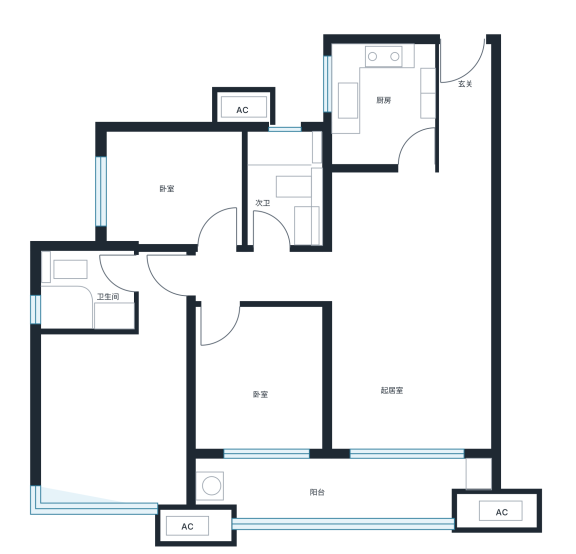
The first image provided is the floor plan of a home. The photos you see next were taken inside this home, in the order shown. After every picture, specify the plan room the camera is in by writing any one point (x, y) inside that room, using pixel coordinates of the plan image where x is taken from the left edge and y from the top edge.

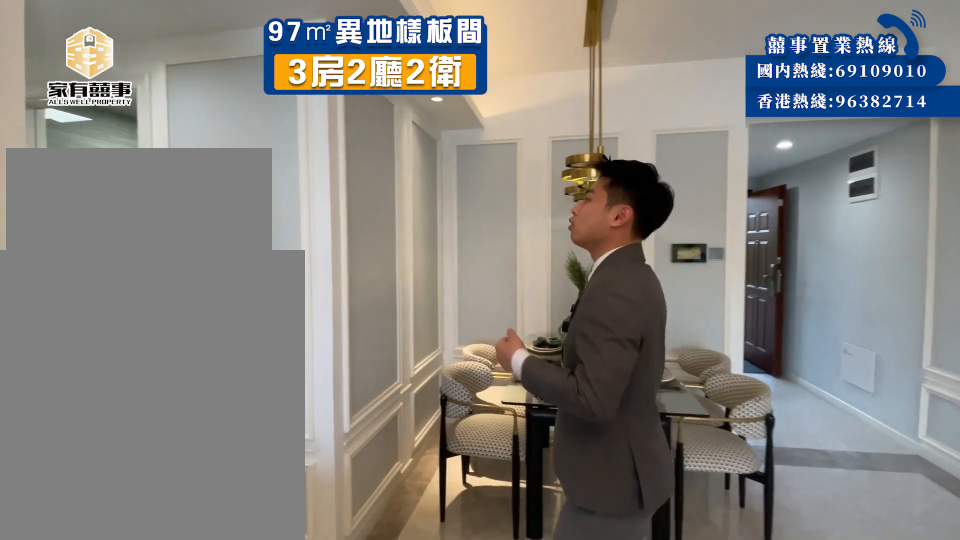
(320, 266)
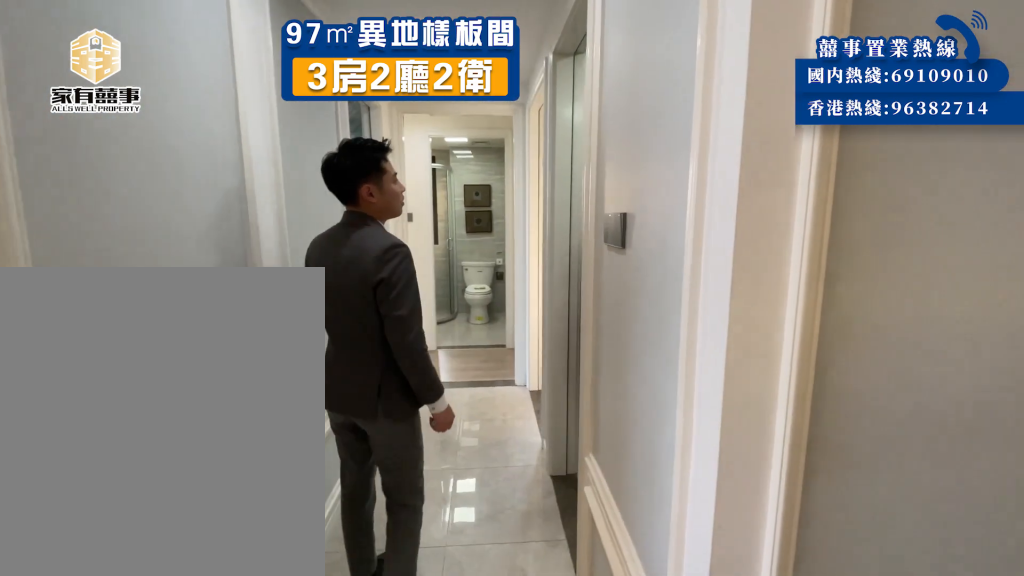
(260, 252)
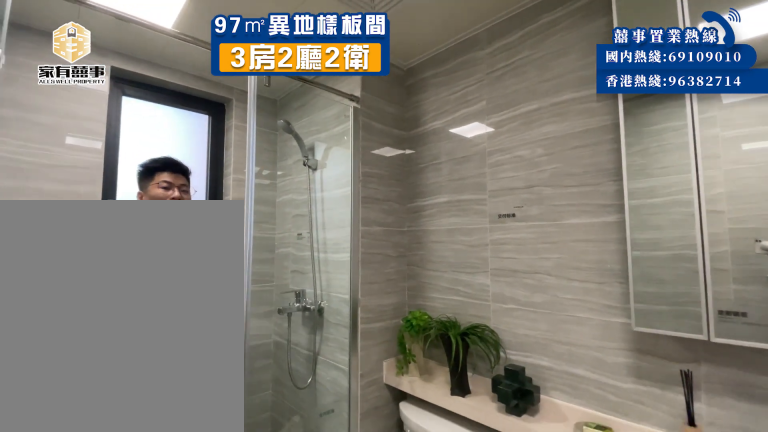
(262, 224)
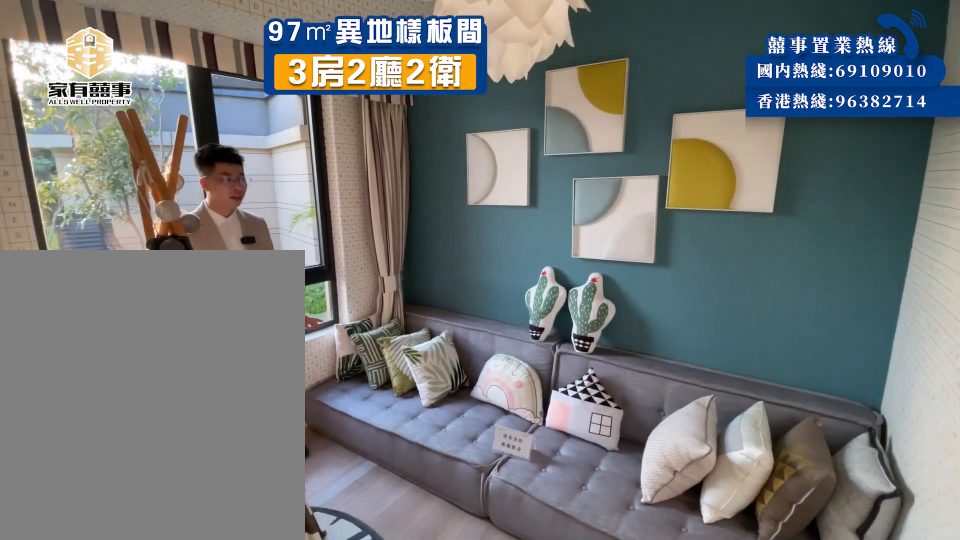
(205, 202)
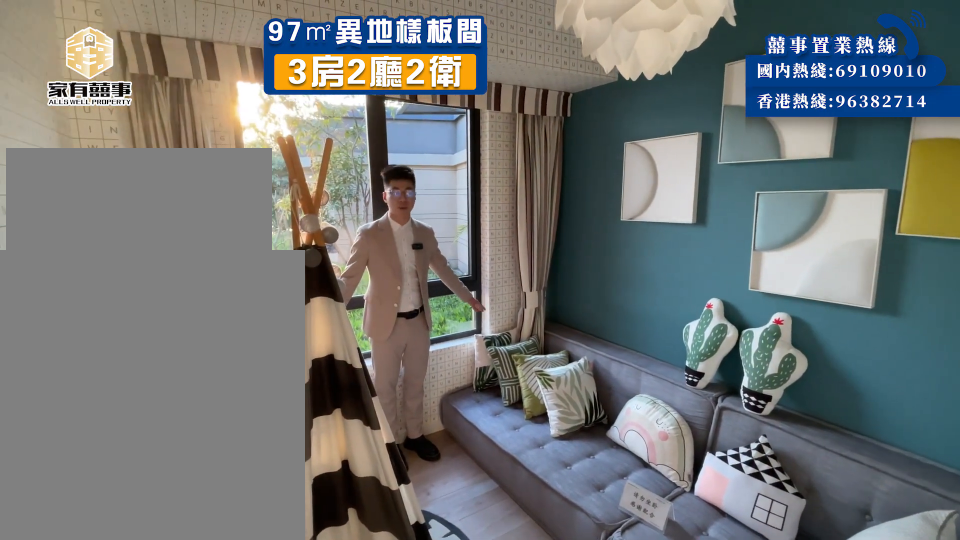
(205, 202)
